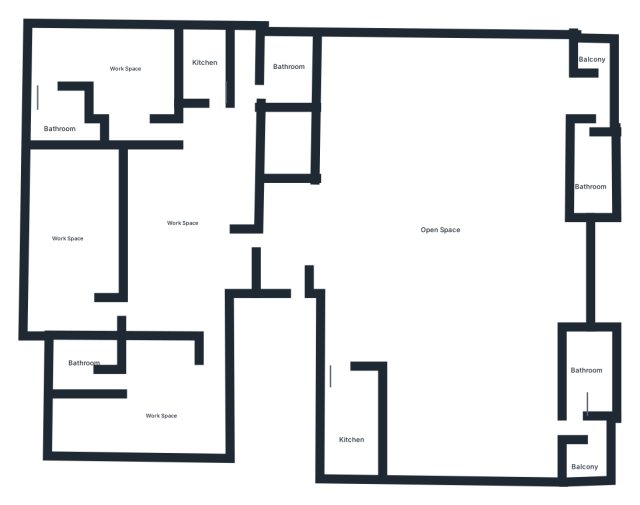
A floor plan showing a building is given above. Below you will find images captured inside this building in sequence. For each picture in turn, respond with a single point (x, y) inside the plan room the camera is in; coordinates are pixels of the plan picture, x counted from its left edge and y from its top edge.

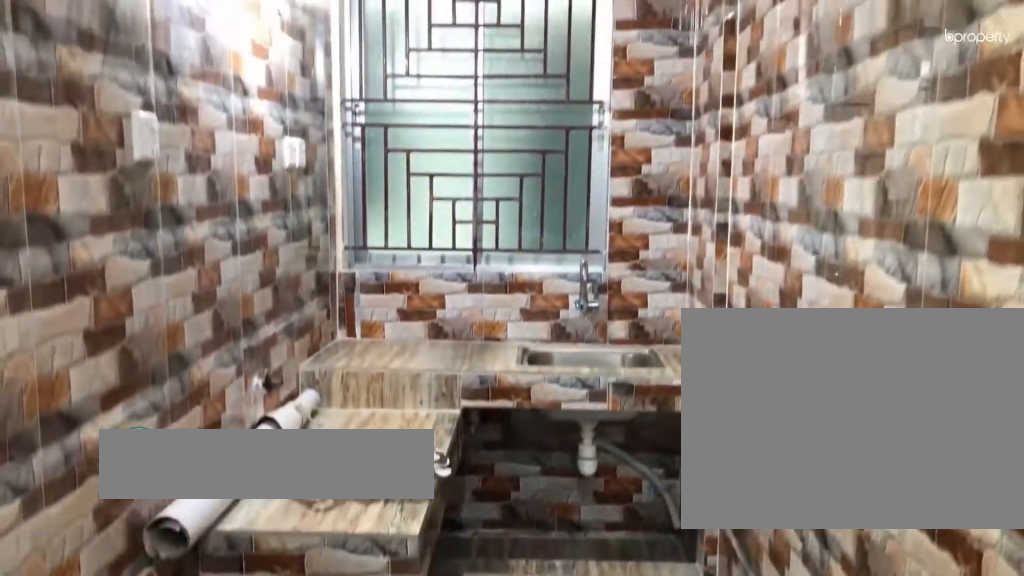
(357, 423)
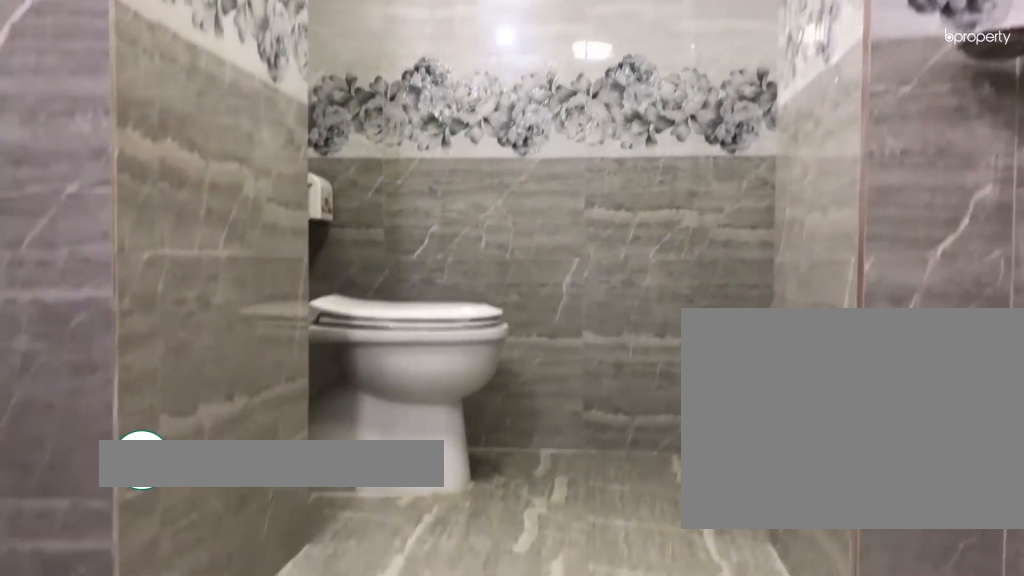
(598, 169)
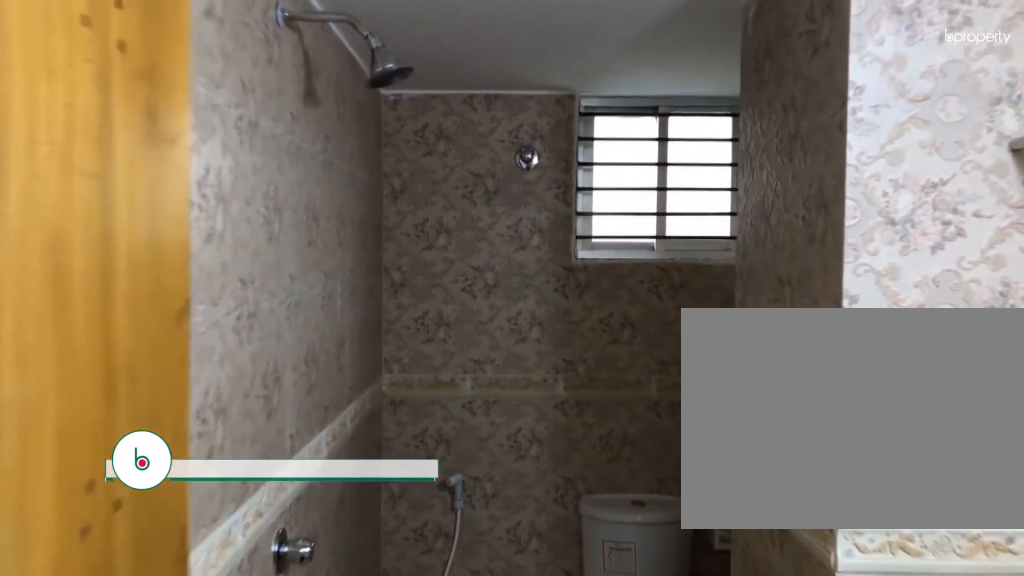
(80, 368)
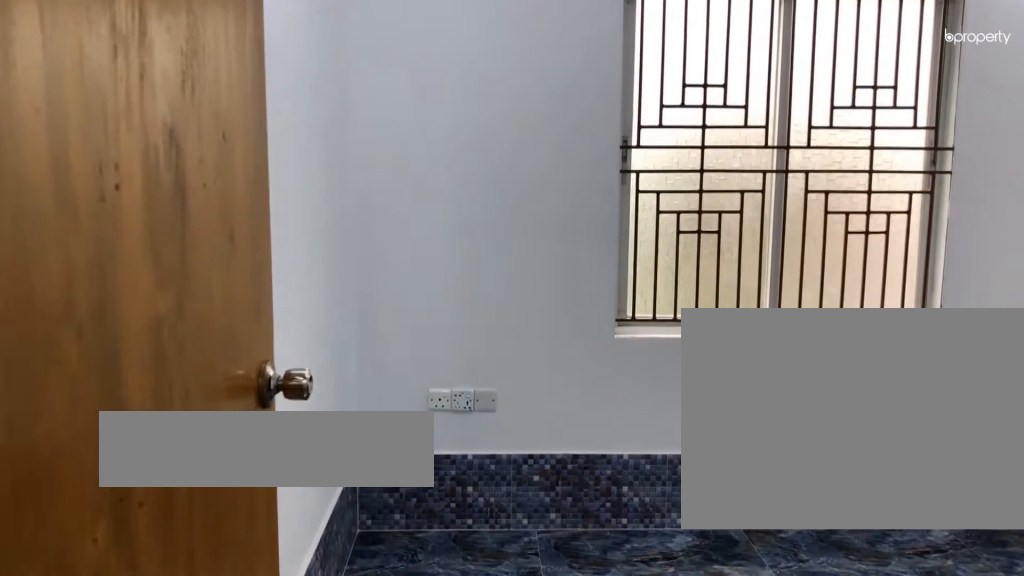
(83, 226)
